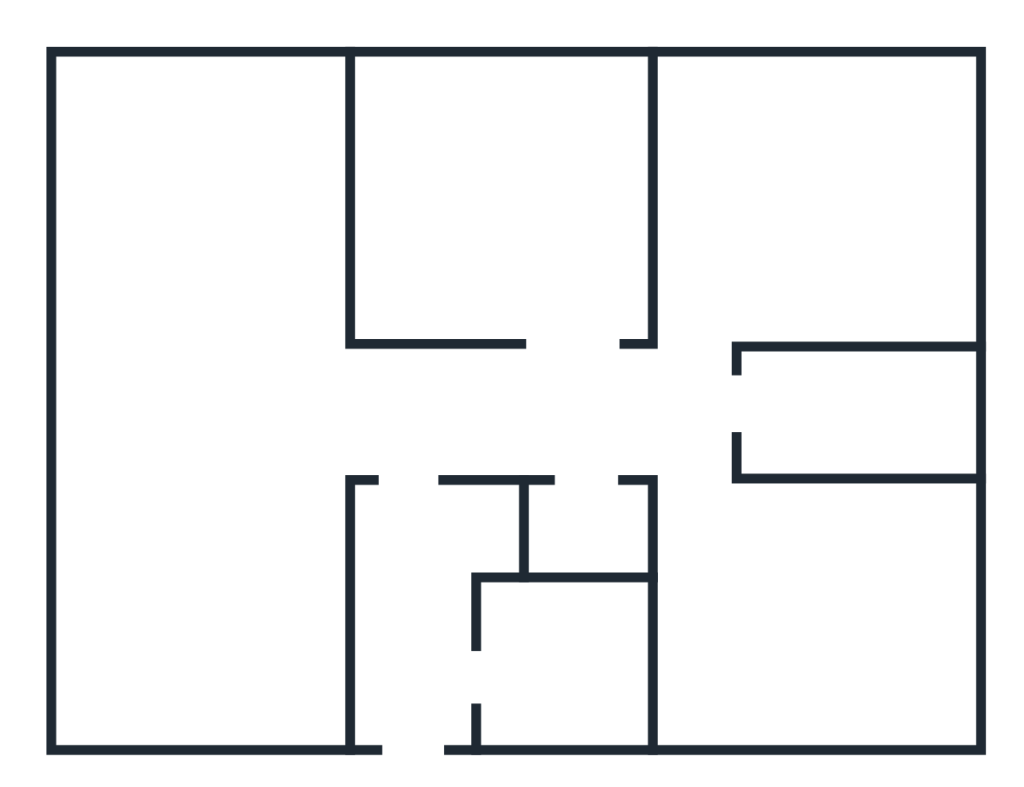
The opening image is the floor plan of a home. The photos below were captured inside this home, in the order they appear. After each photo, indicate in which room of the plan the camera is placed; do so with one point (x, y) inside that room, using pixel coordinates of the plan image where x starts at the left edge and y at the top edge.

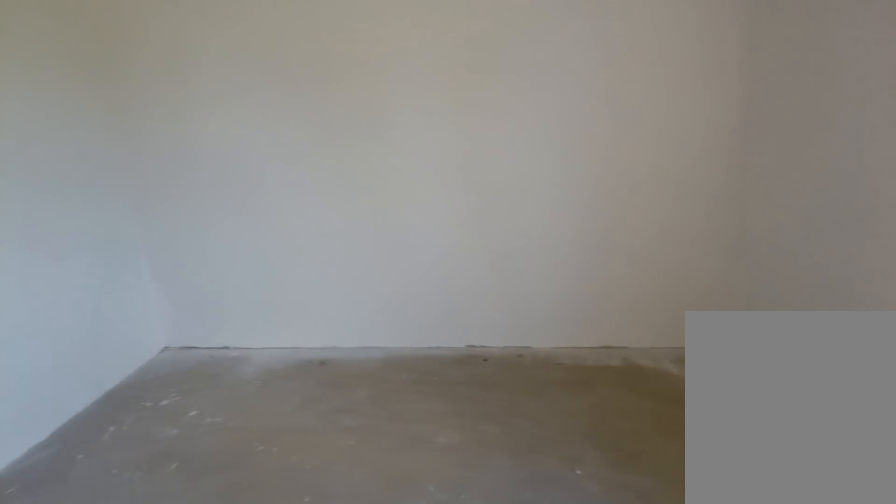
(747, 647)
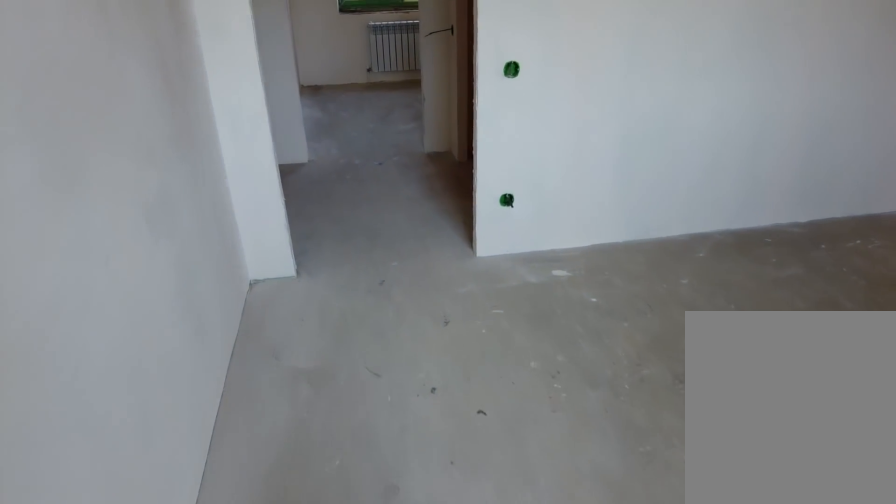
(747, 647)
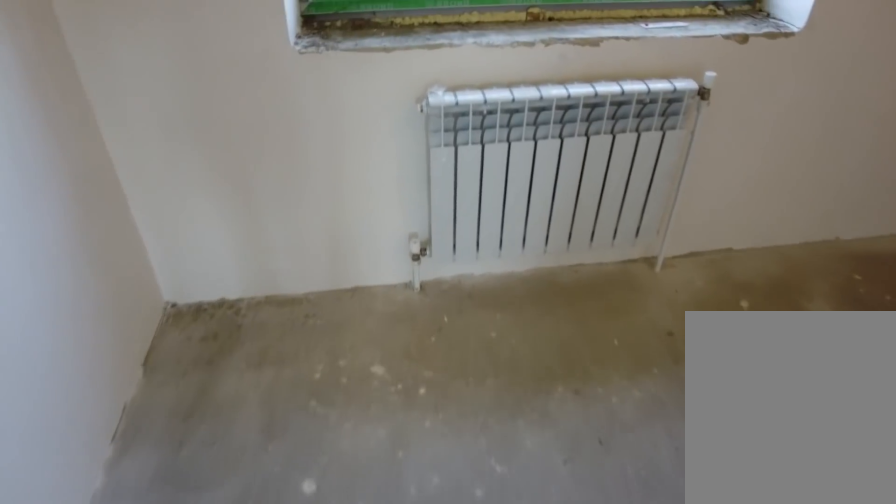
(719, 284)
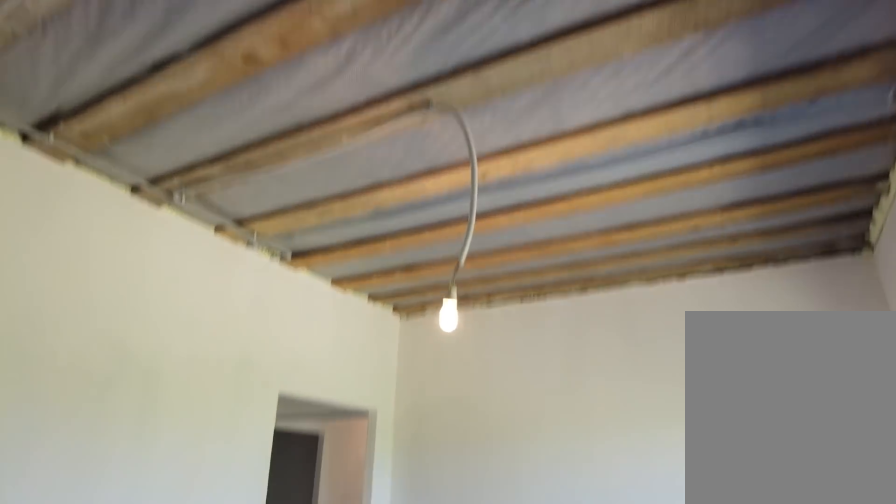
(719, 284)
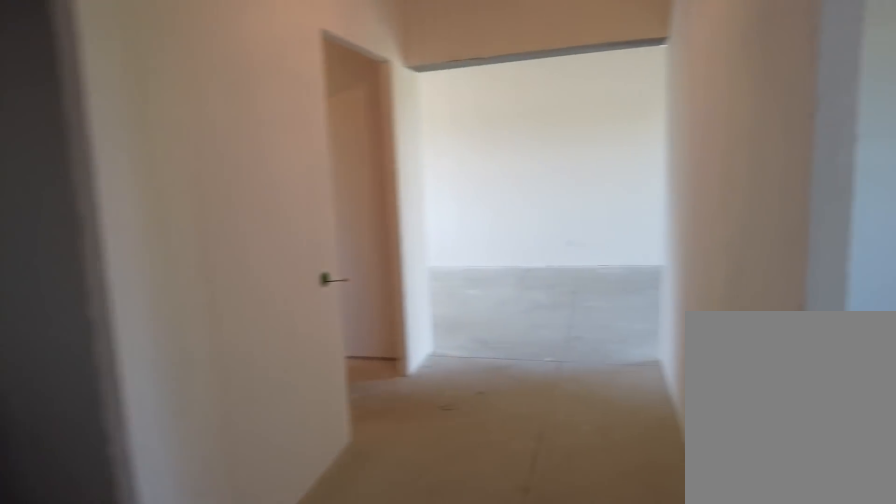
(681, 408)
